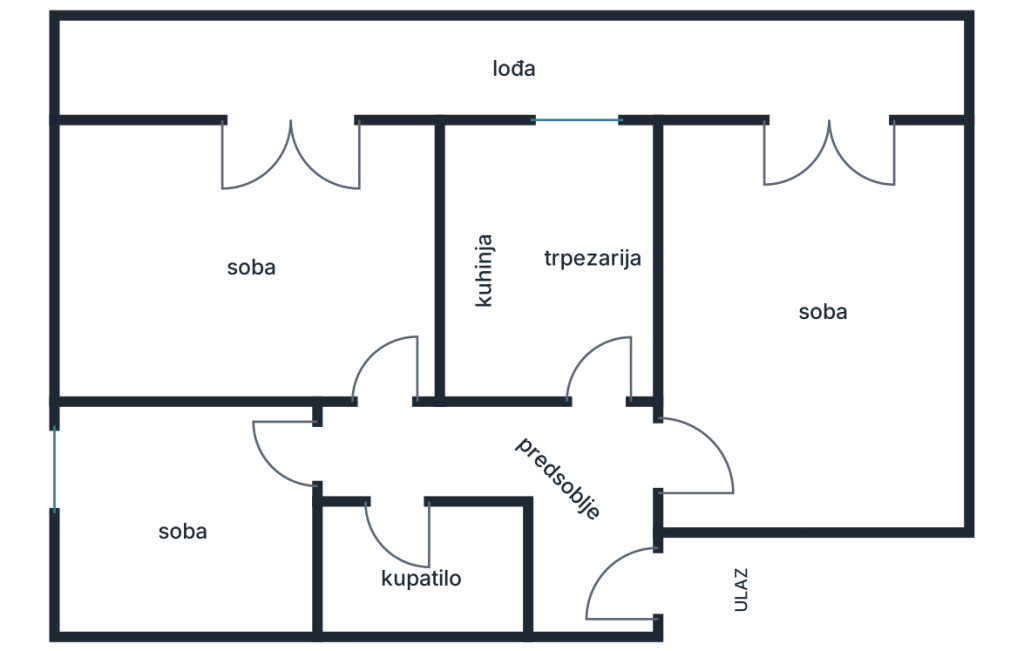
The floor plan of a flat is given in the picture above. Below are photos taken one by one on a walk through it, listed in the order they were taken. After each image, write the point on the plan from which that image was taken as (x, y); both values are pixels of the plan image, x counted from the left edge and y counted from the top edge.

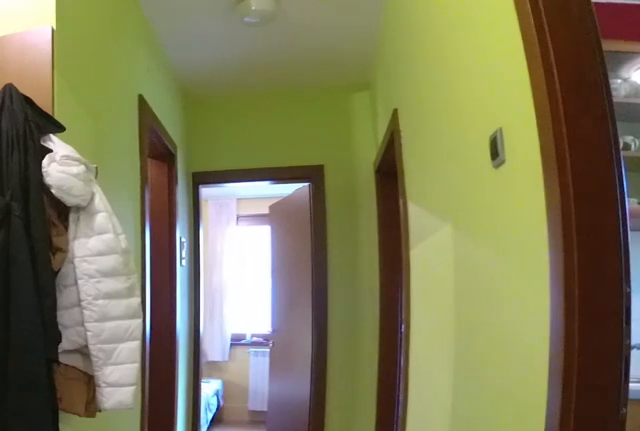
(636, 447)
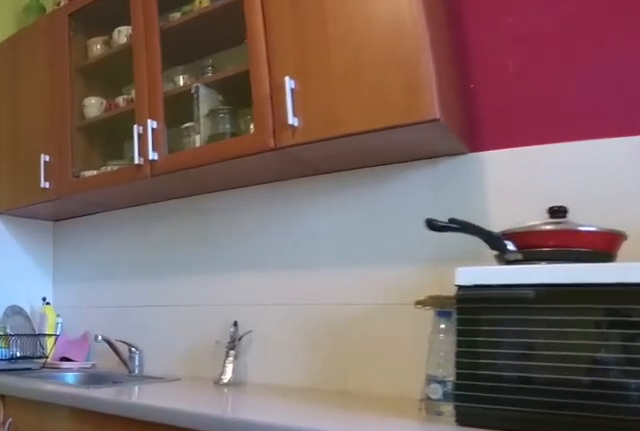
(601, 218)
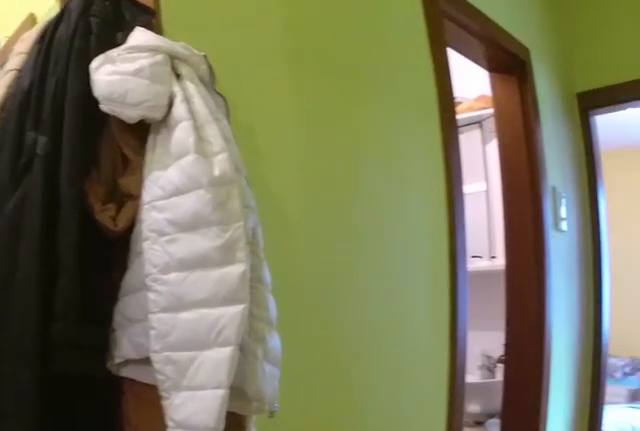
(624, 399)
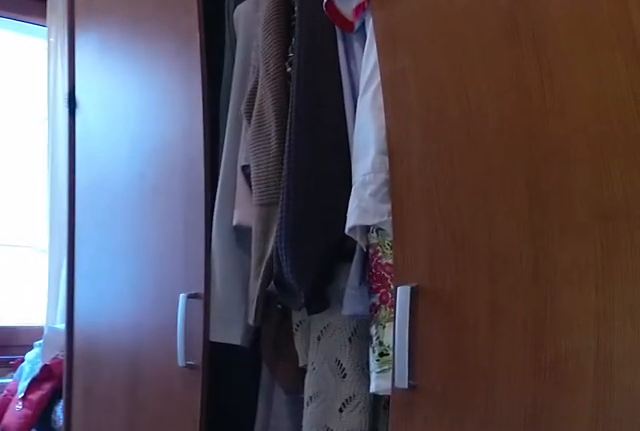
(257, 452)
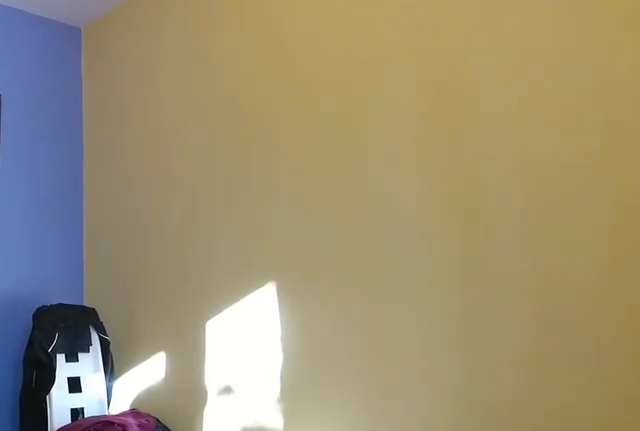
(104, 450)
